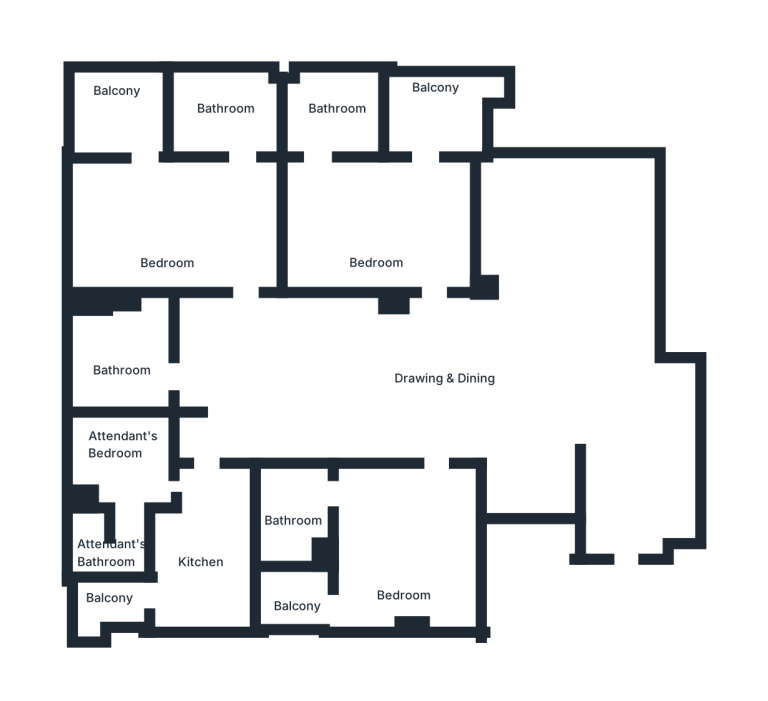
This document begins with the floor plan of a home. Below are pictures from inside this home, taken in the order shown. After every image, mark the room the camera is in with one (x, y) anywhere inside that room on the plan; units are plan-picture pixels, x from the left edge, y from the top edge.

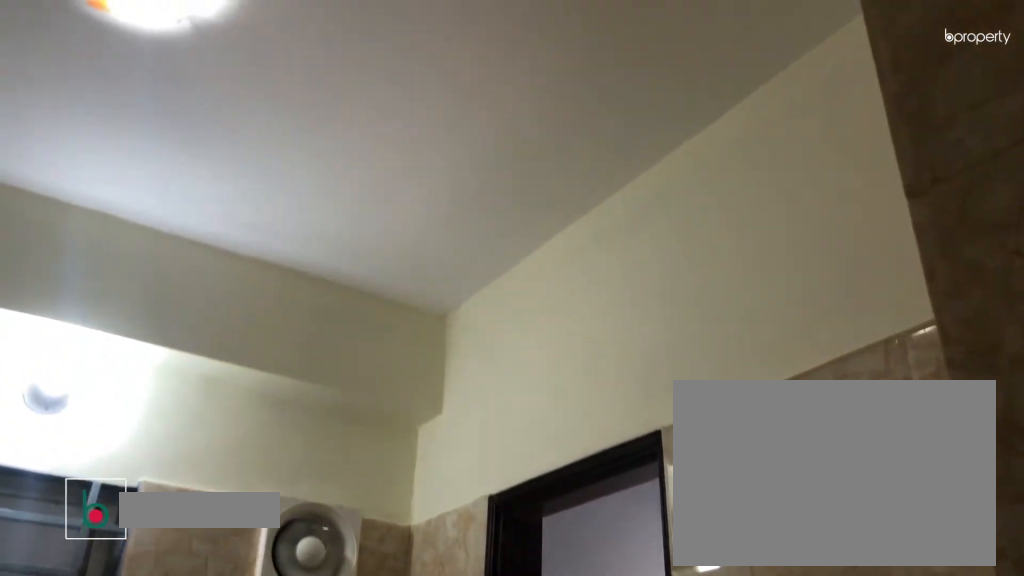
(207, 555)
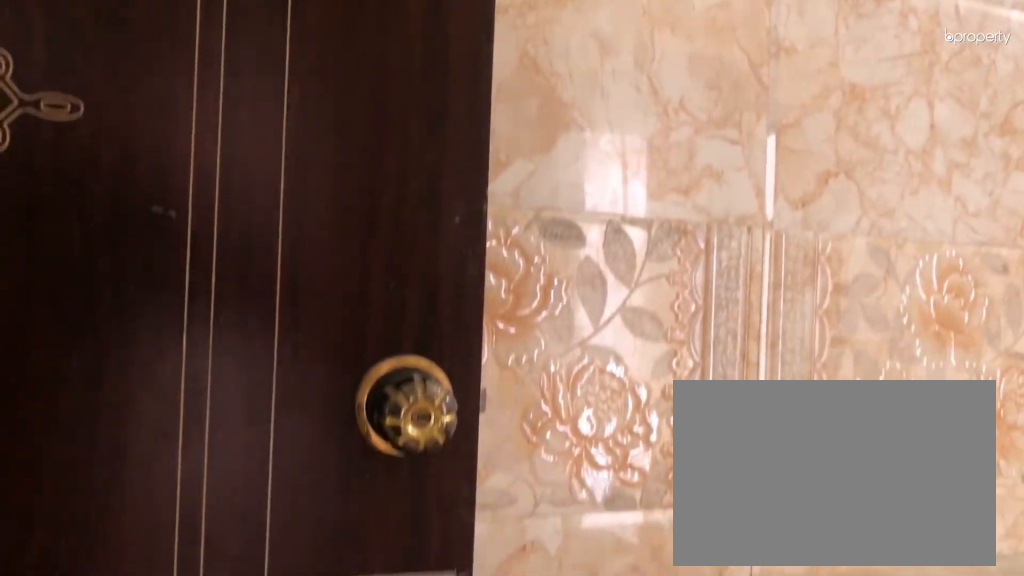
(207, 555)
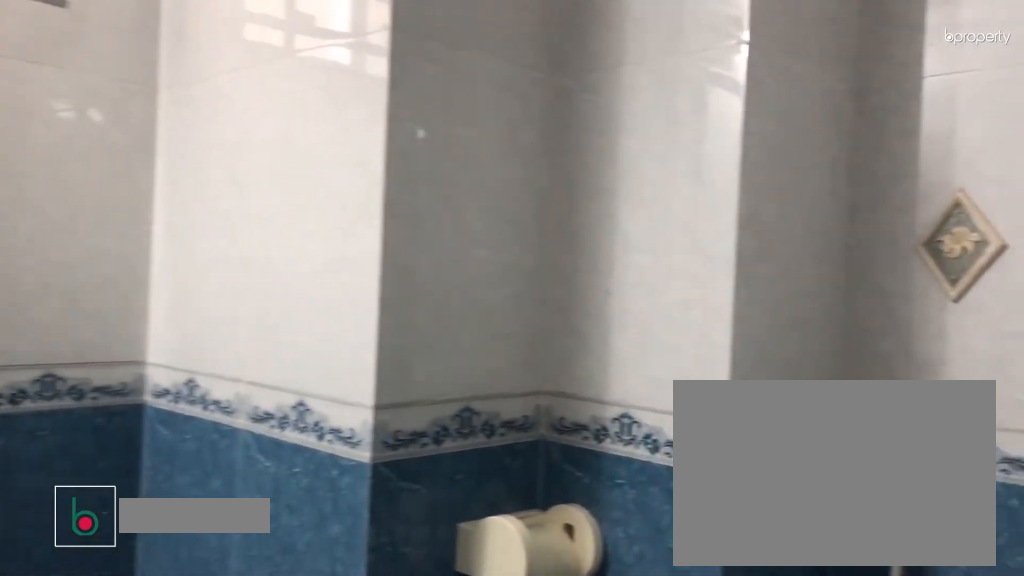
(122, 359)
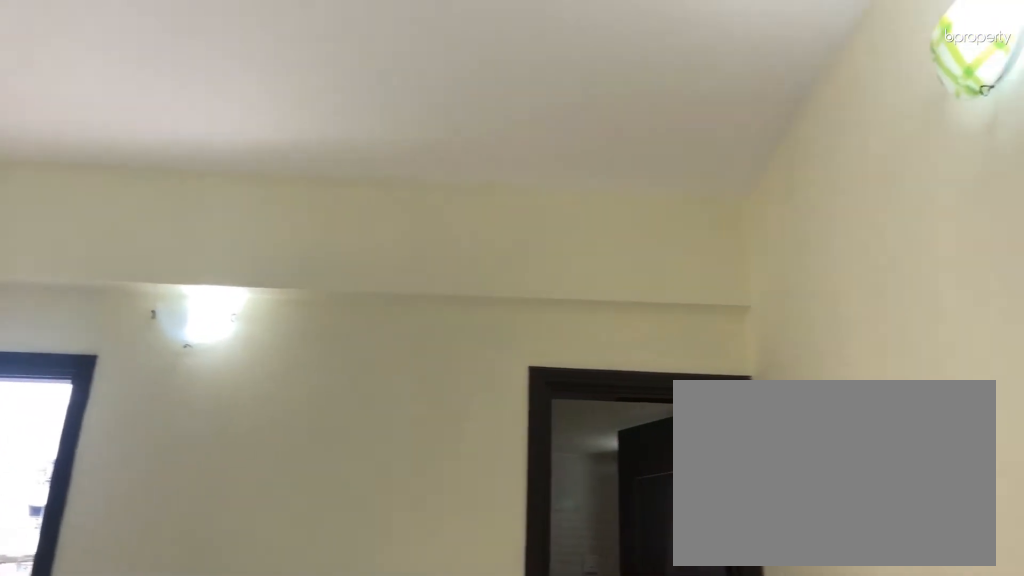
(176, 243)
